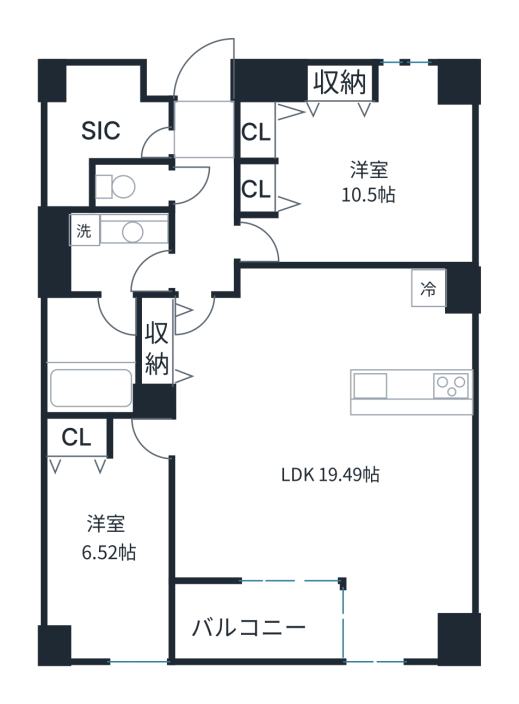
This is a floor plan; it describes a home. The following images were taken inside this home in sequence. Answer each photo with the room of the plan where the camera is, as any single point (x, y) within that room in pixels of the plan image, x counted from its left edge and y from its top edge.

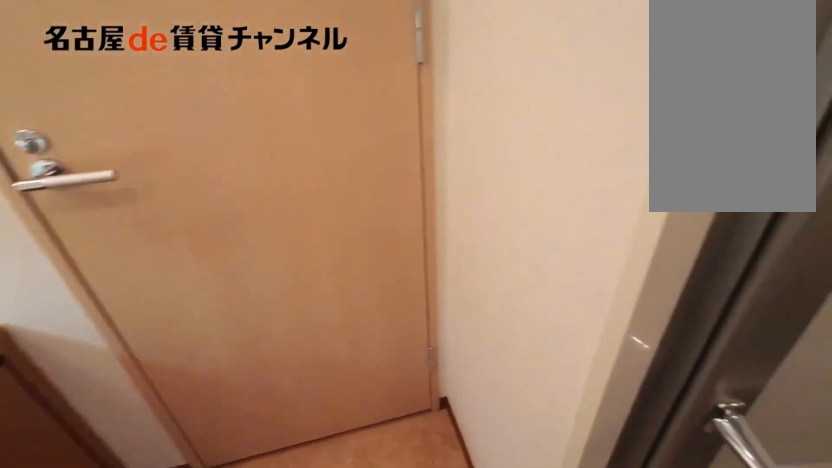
(114, 252)
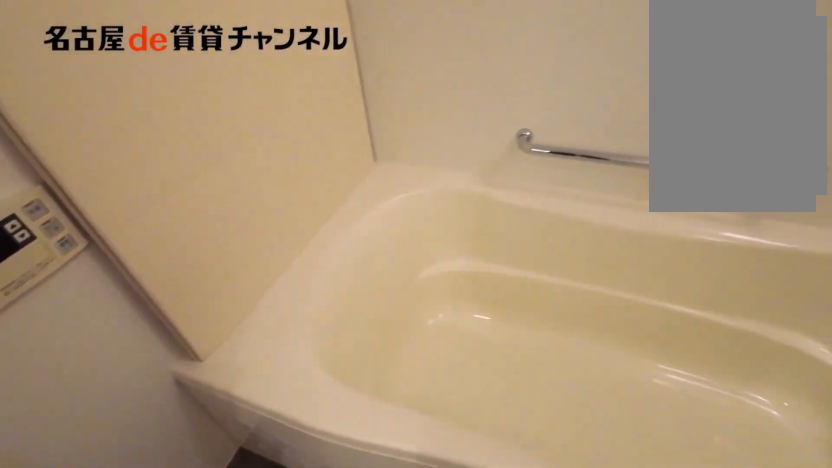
(96, 355)
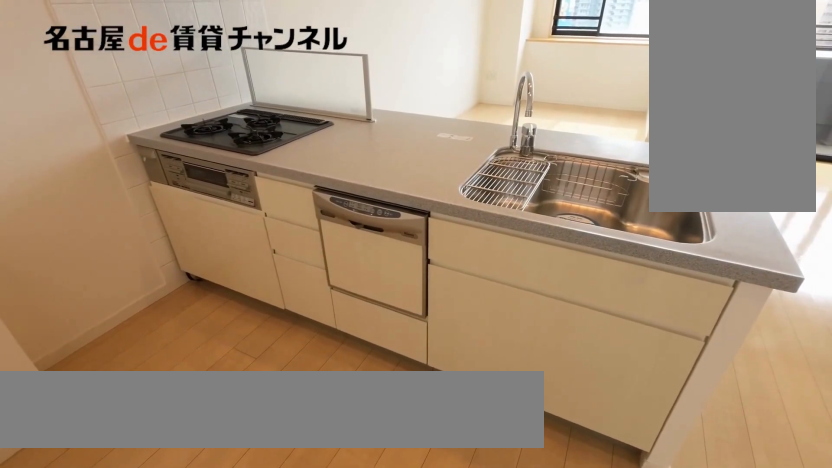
(411, 391)
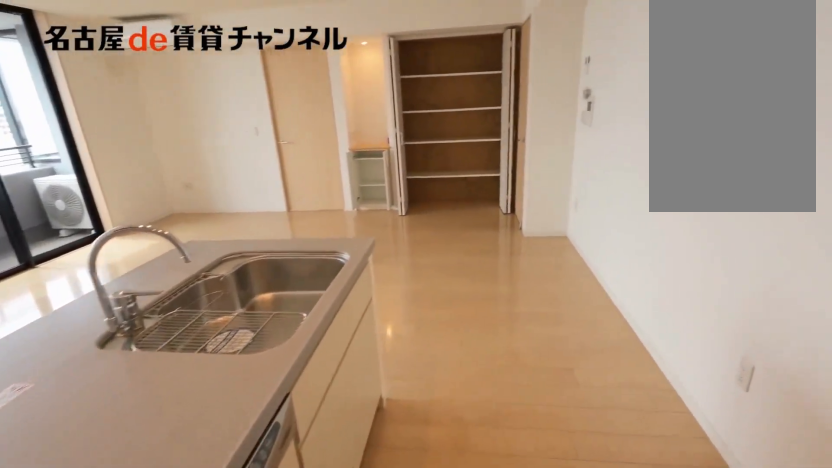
(411, 391)
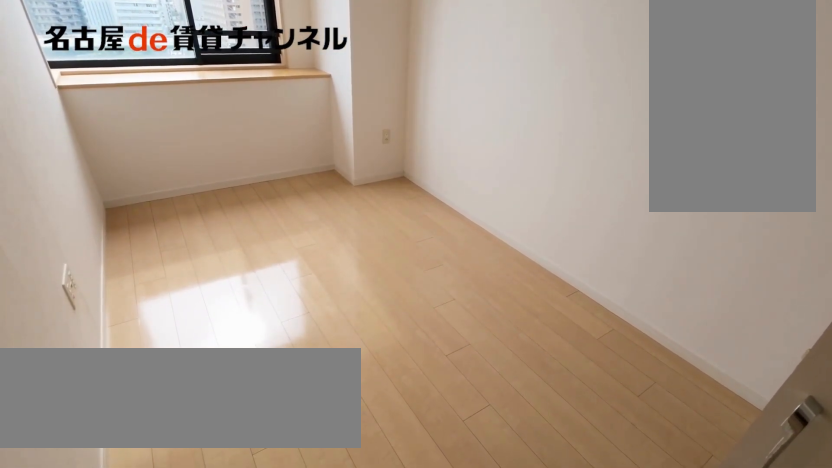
(113, 533)
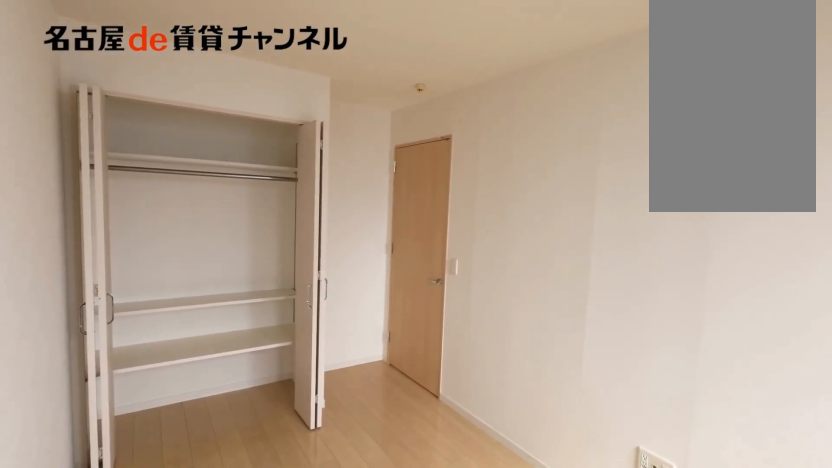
(113, 533)
